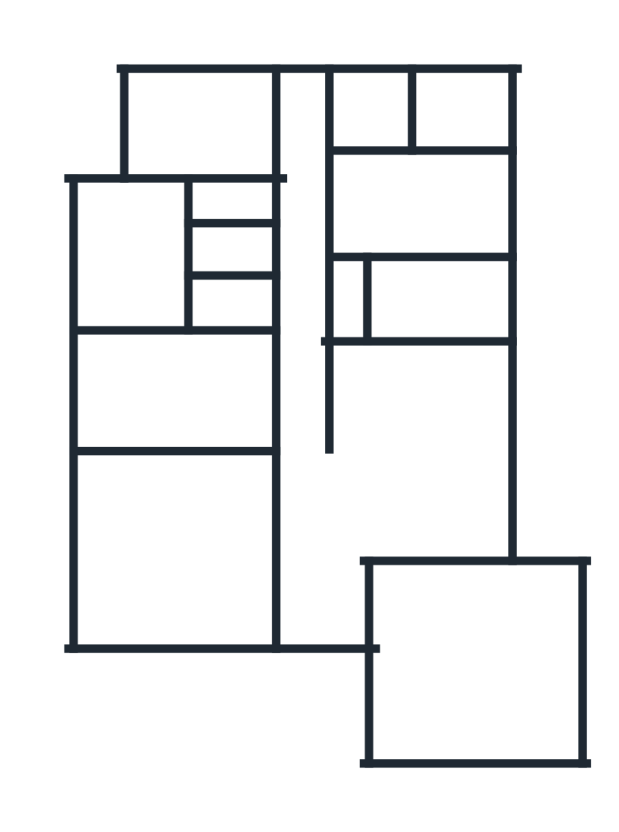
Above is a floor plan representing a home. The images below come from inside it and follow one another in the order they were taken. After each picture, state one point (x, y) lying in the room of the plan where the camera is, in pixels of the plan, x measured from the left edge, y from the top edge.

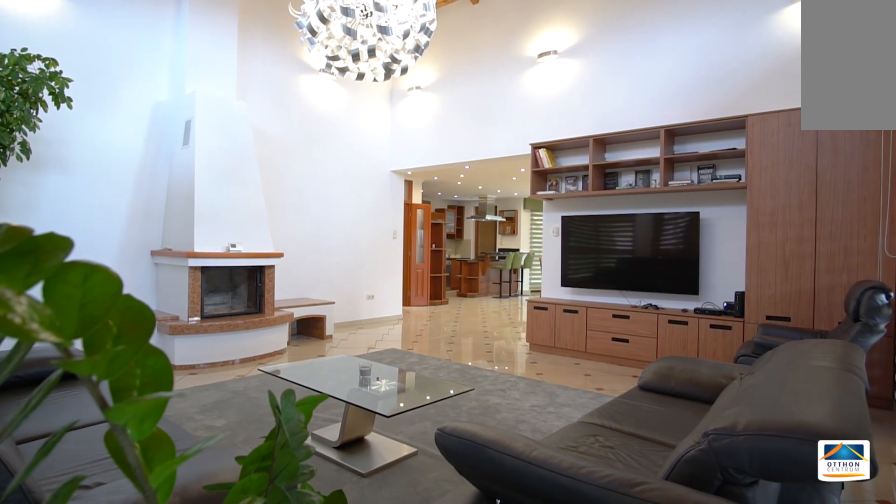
(180, 552)
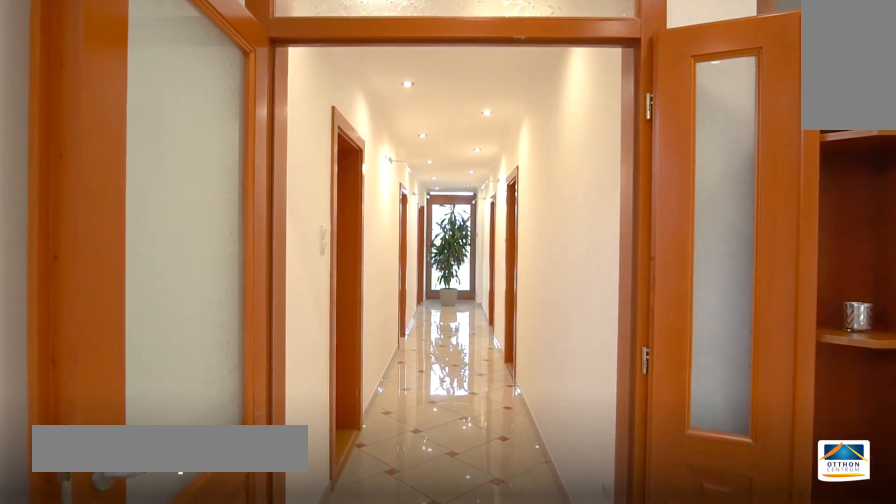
(308, 347)
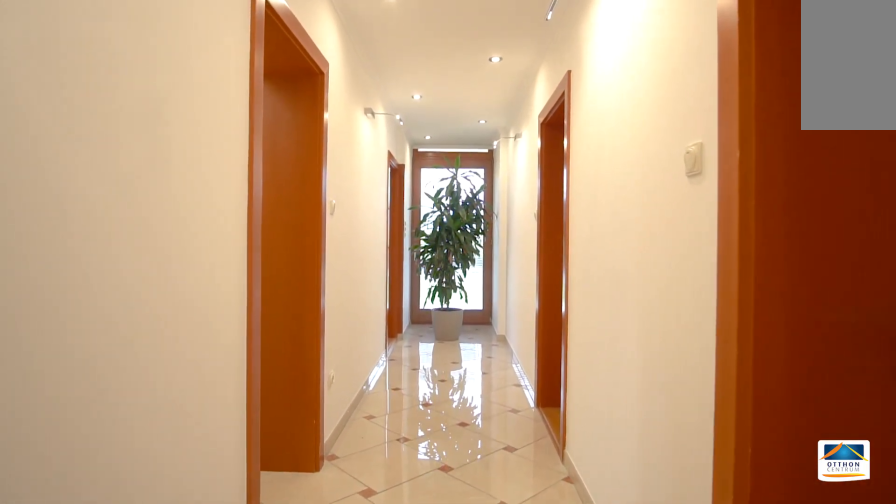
(308, 348)
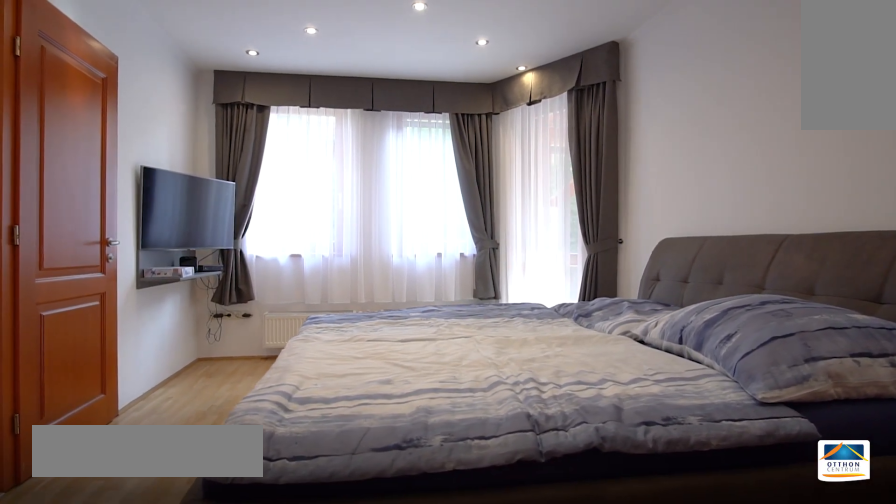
(443, 212)
